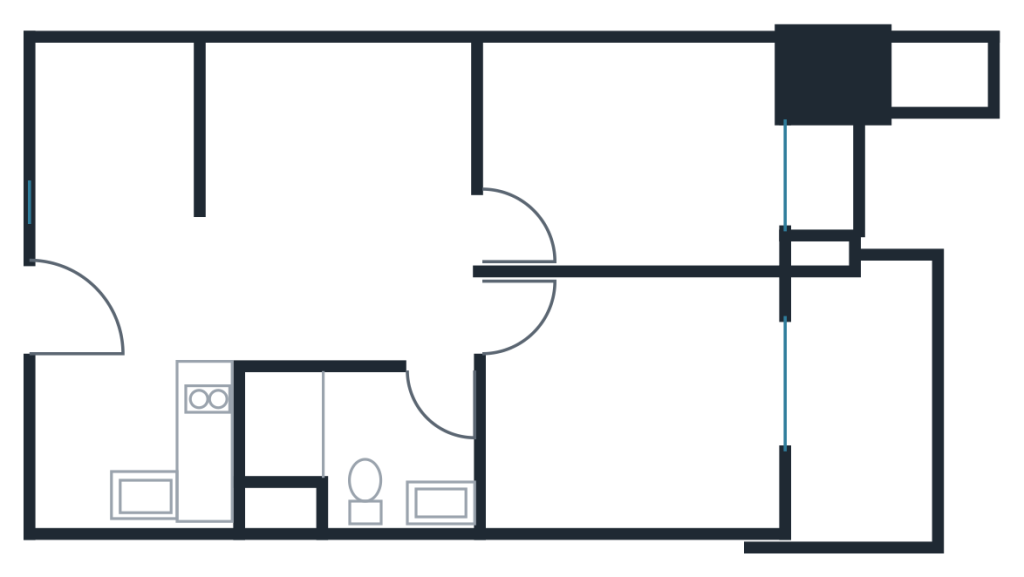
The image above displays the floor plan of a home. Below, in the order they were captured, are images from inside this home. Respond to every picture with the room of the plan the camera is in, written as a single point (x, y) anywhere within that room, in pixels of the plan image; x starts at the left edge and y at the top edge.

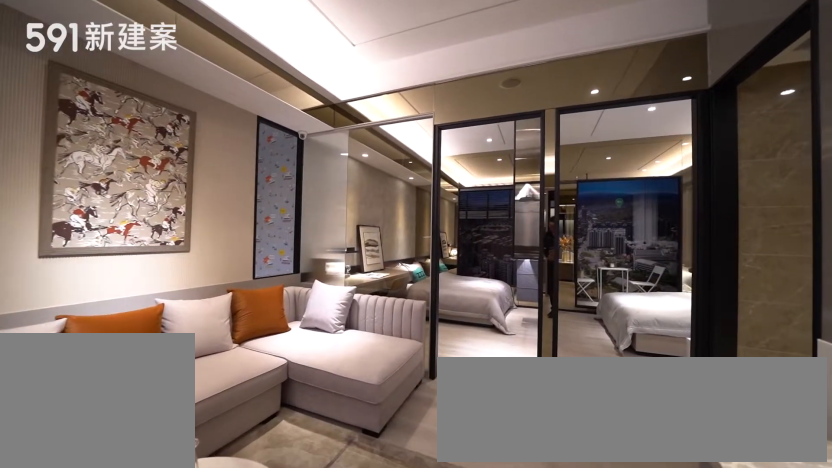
(265, 199)
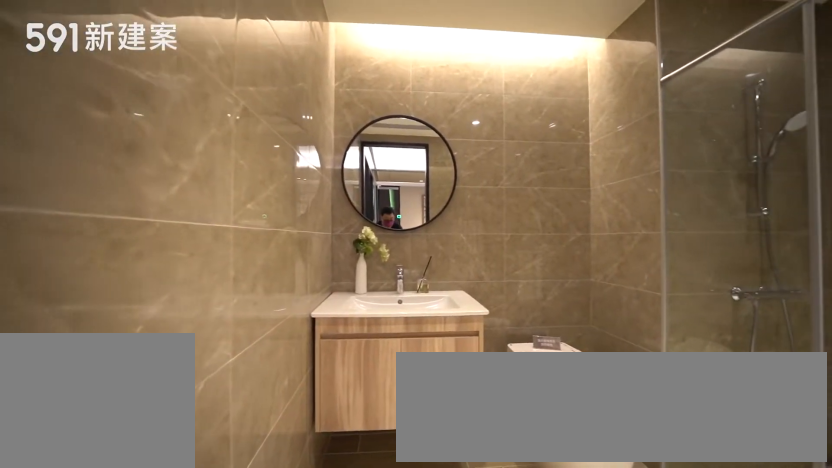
(353, 453)
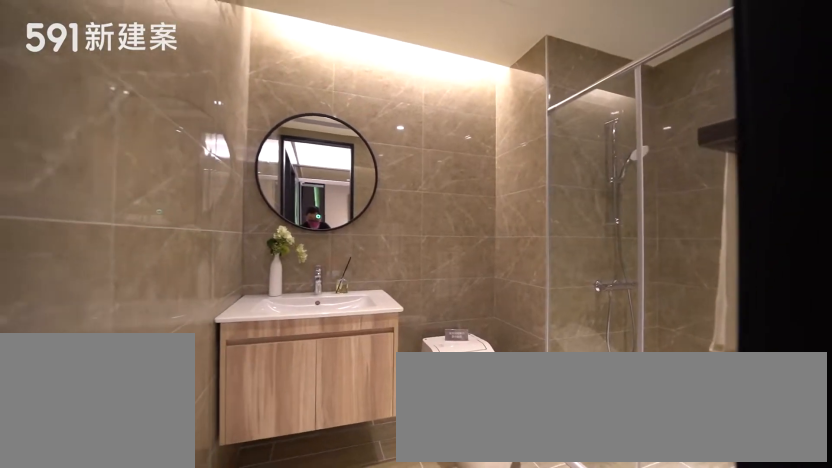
(353, 453)
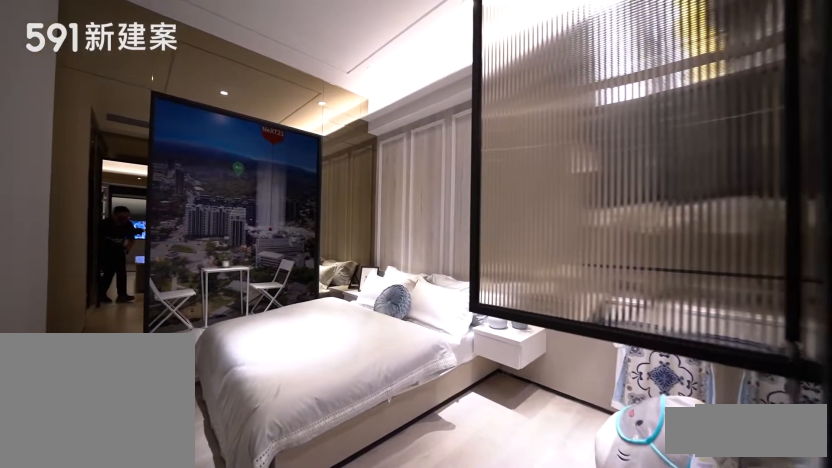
(644, 407)
